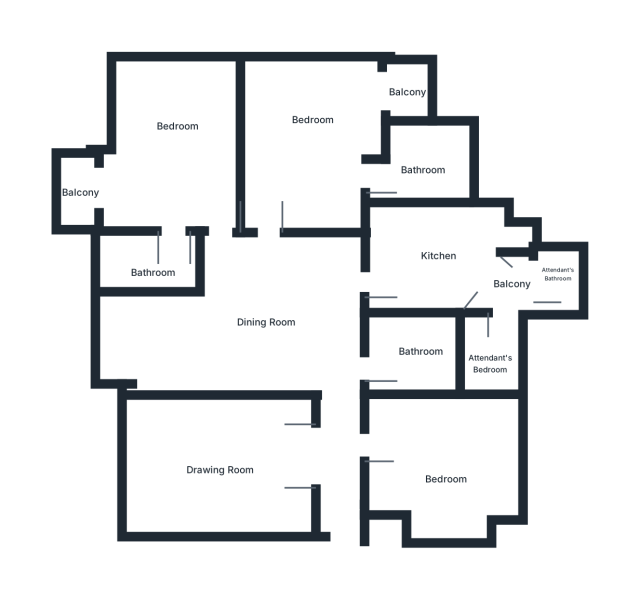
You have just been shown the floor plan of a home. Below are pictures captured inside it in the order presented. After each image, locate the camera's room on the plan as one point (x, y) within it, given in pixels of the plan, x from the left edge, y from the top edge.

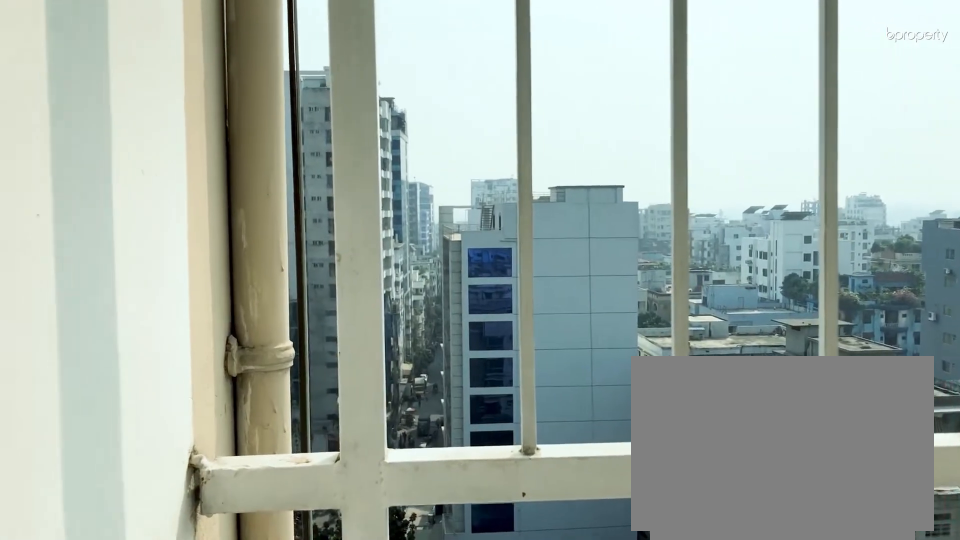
(406, 93)
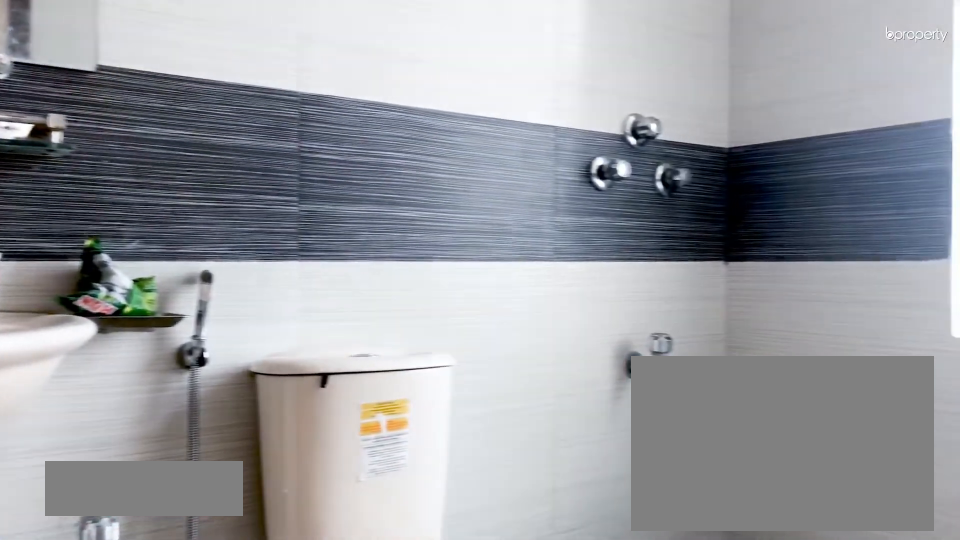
(150, 275)
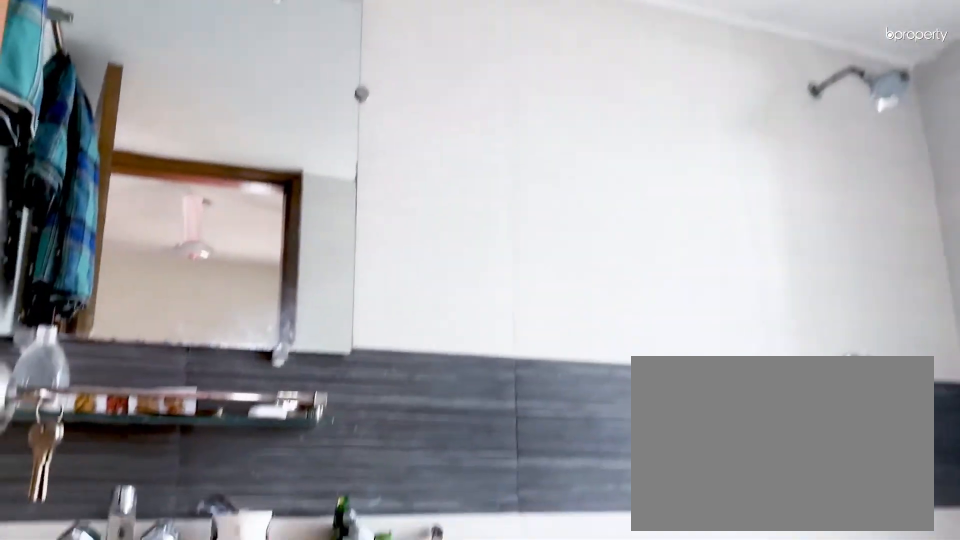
(150, 275)
